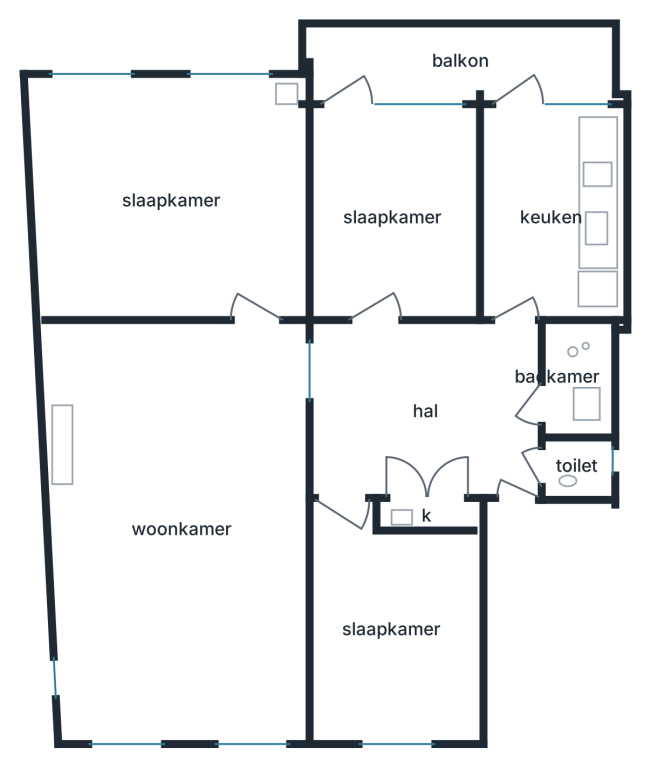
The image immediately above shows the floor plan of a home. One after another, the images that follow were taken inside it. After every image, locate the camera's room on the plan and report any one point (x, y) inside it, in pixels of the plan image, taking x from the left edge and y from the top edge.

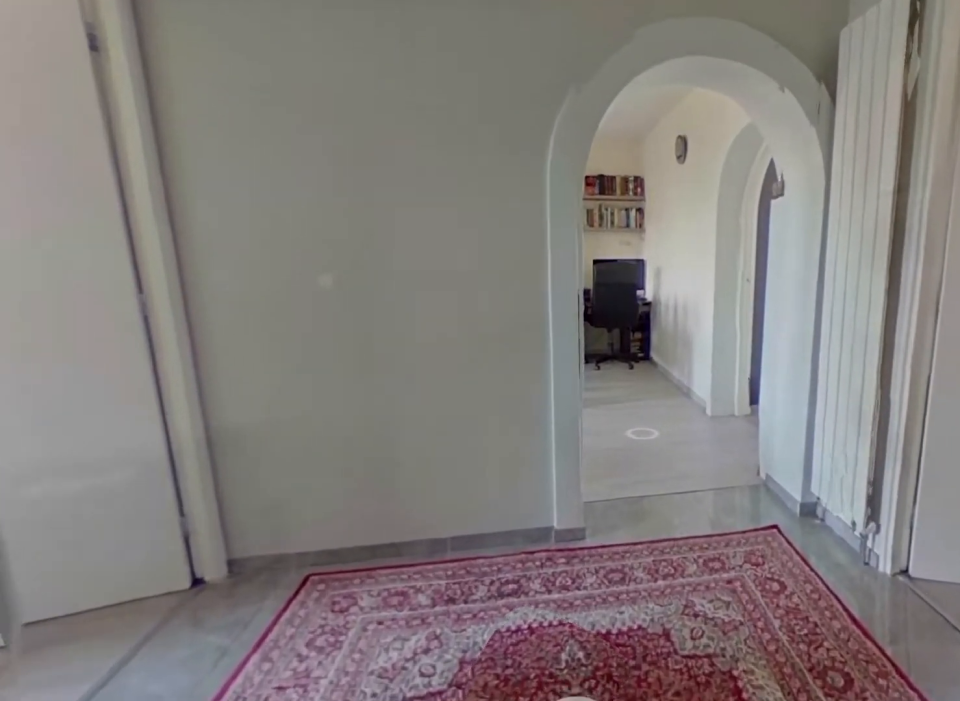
(423, 405)
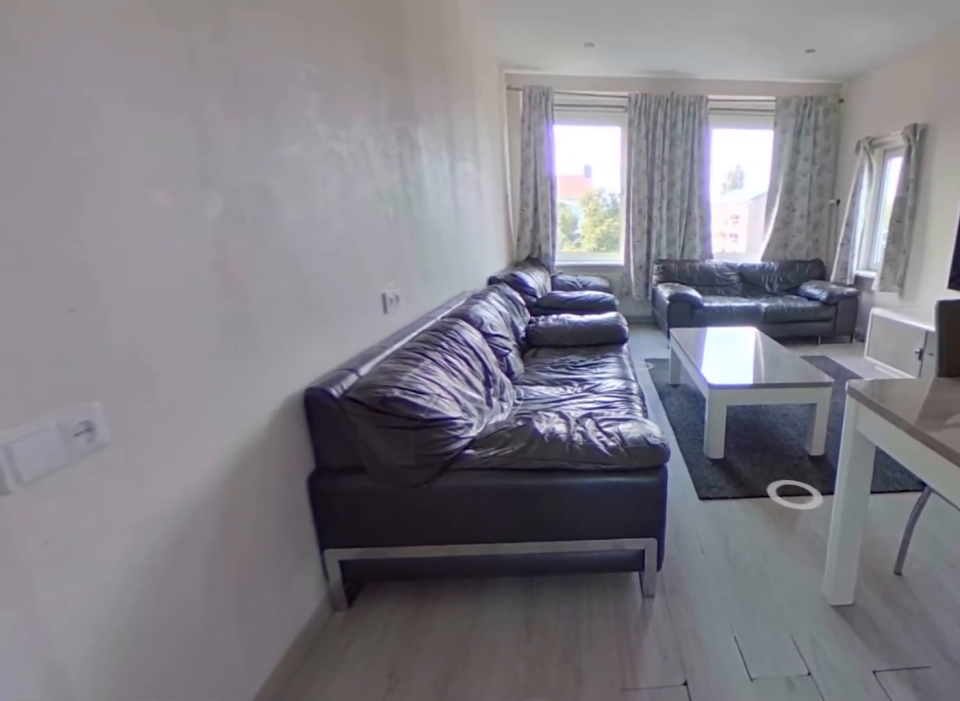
(183, 529)
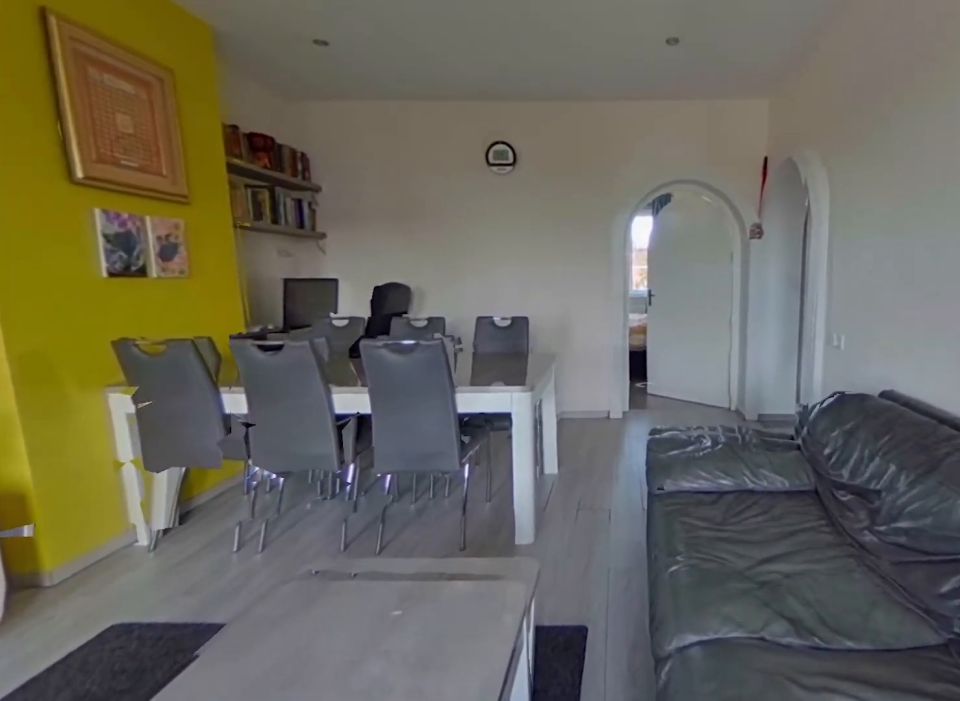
(183, 529)
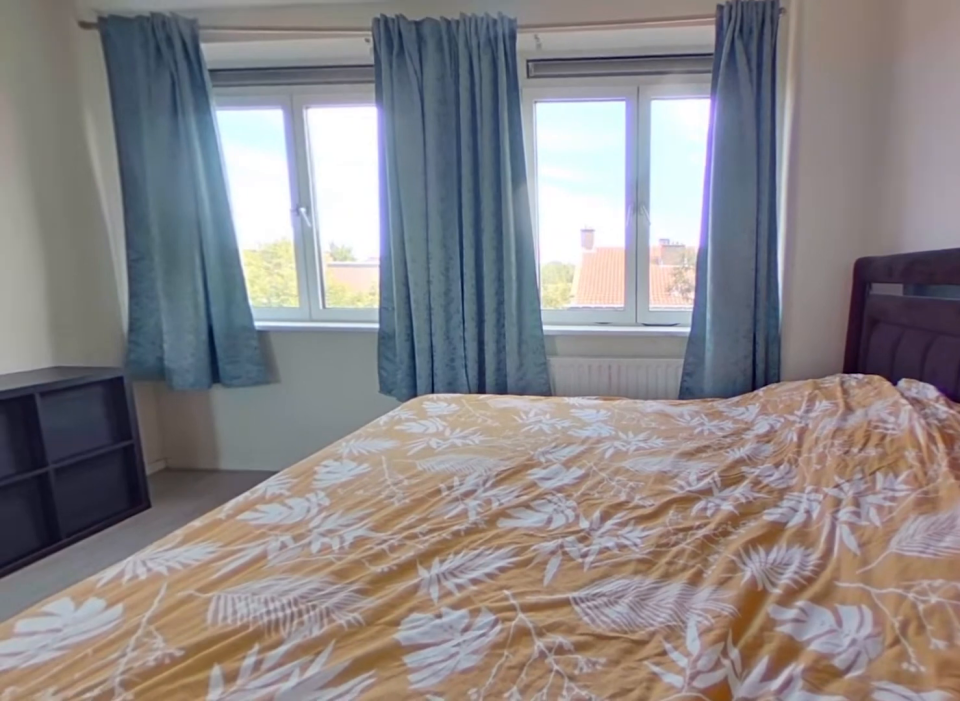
(170, 199)
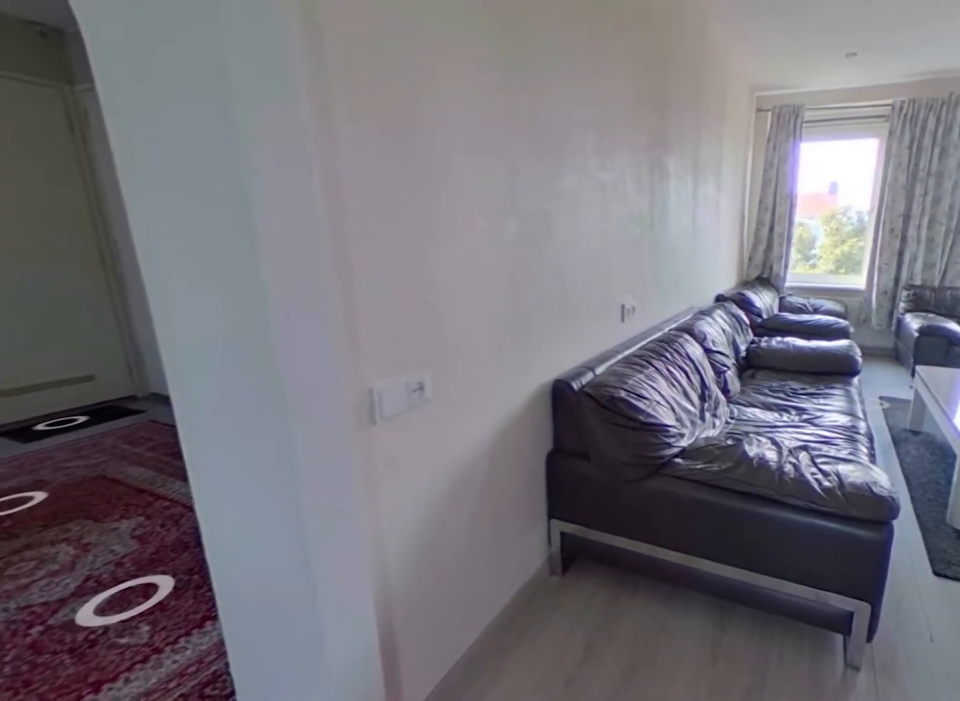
(183, 529)
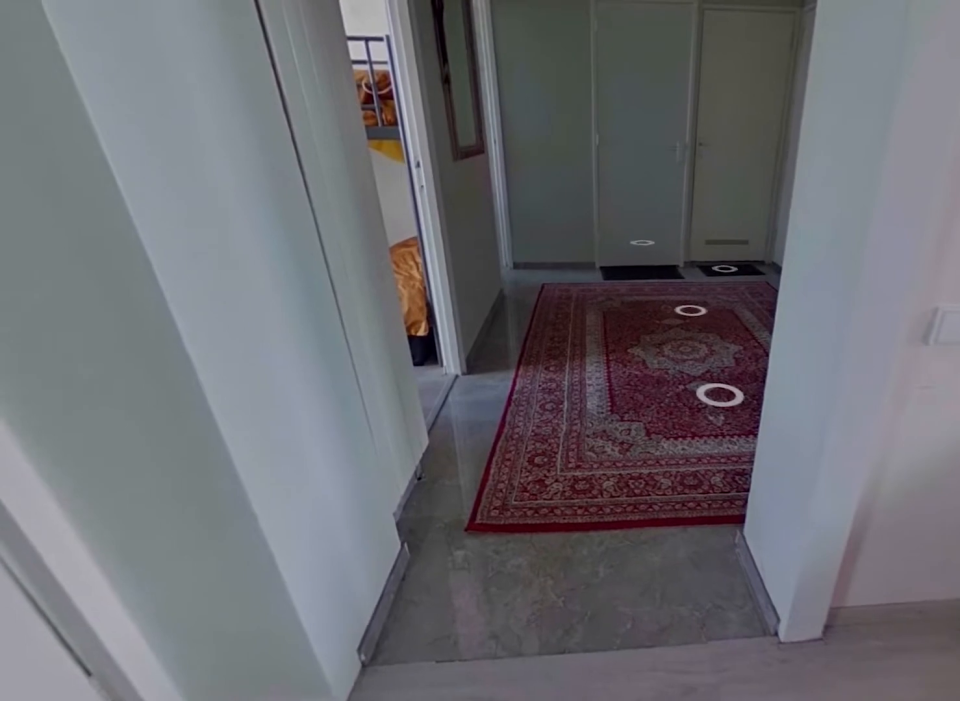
(183, 529)
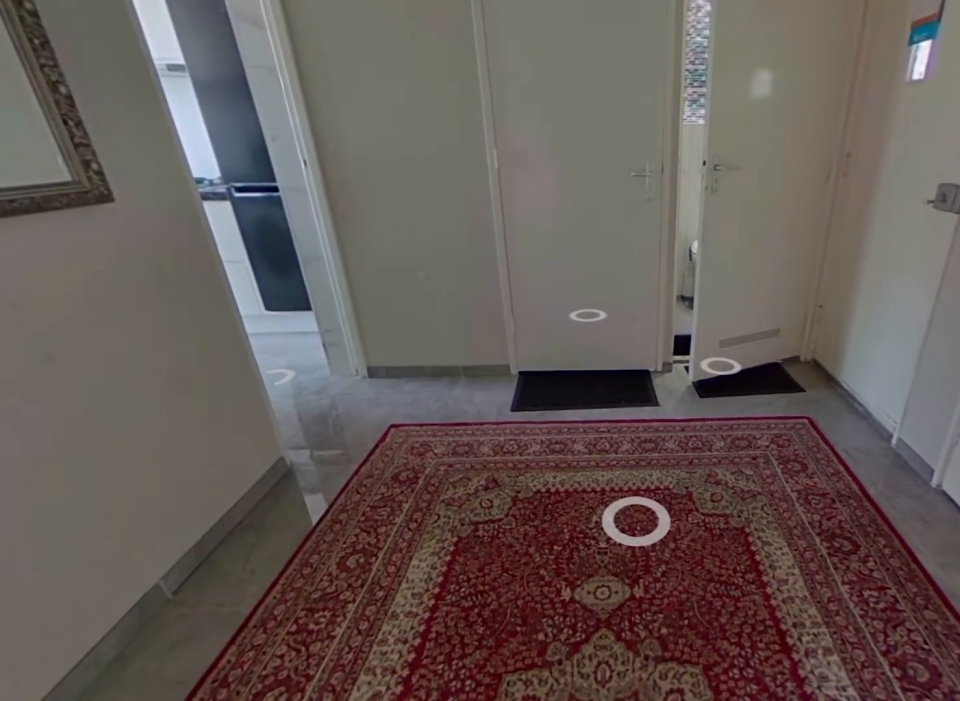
(423, 405)
